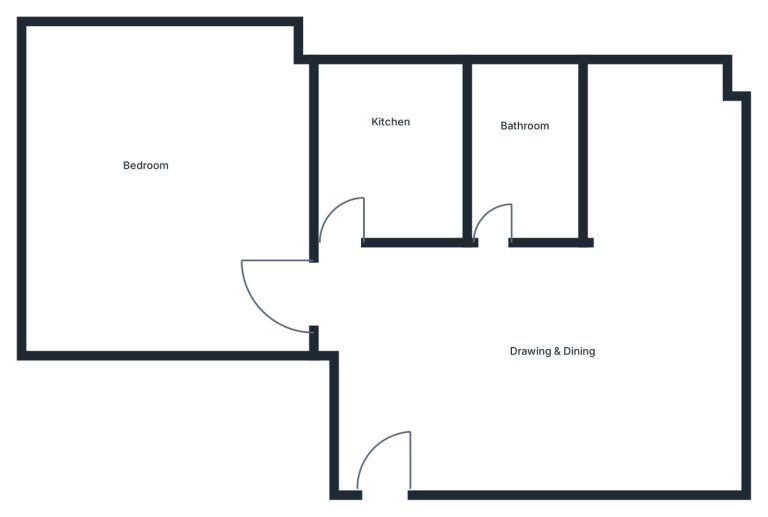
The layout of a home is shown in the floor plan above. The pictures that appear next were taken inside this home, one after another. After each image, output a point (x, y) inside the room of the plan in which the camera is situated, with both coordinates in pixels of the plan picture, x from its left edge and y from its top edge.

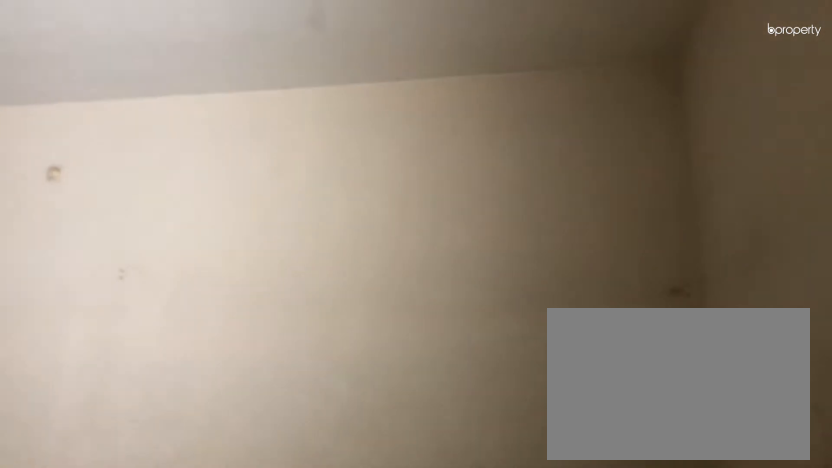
(537, 360)
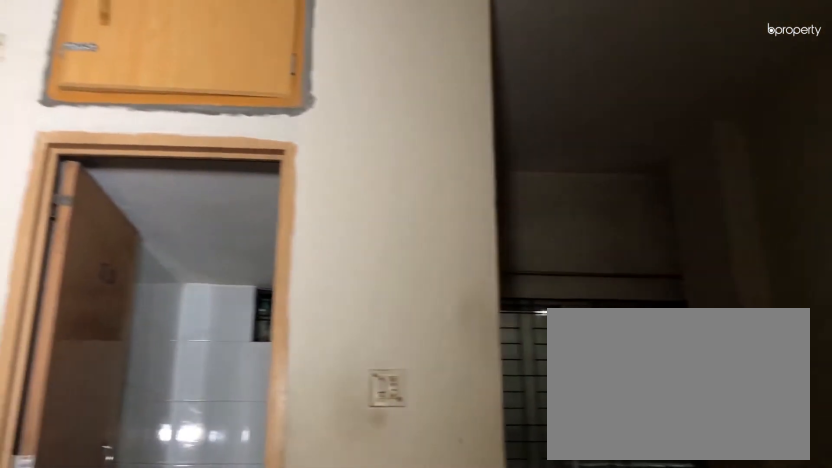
(537, 360)
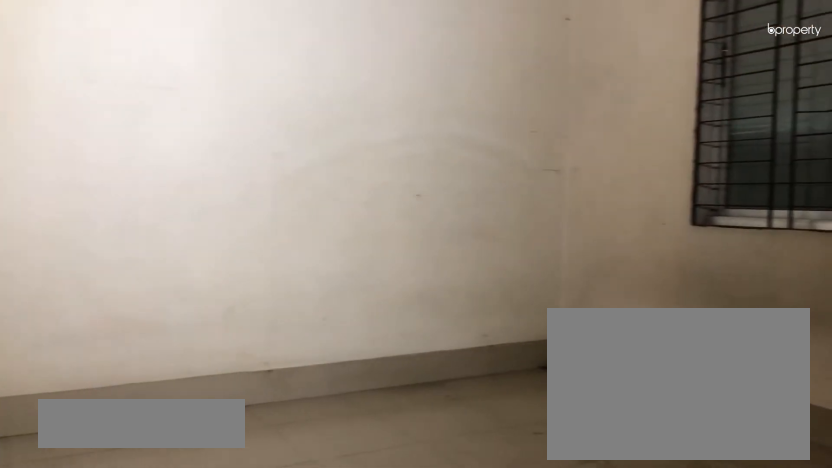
(115, 182)
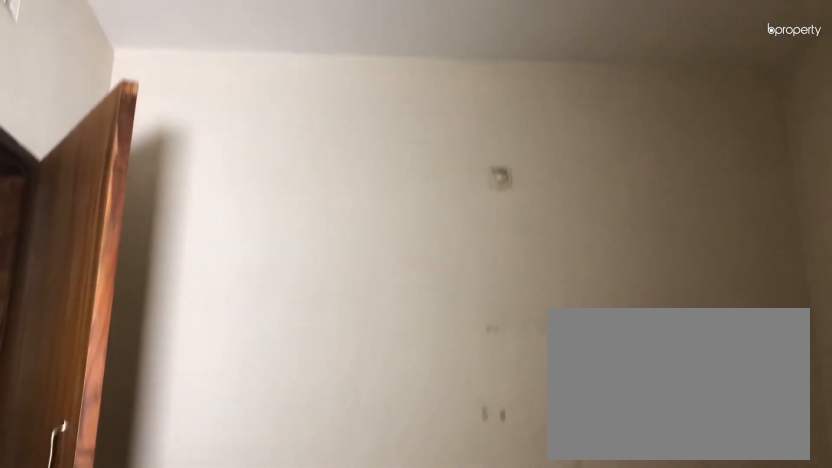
(115, 182)
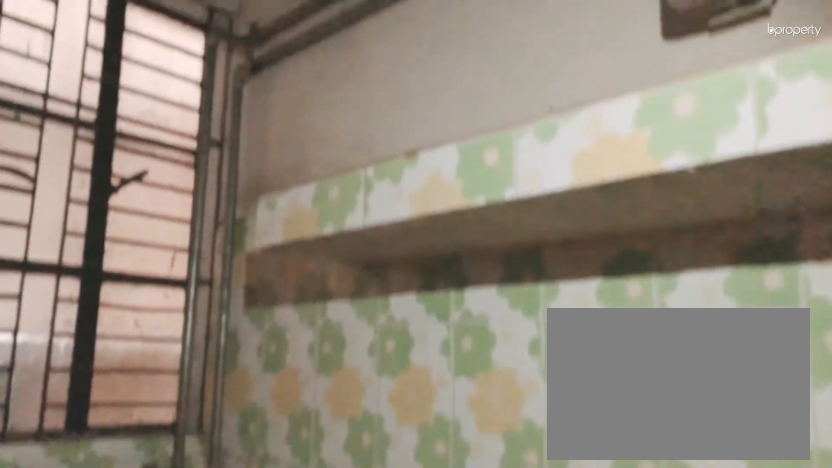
(395, 146)
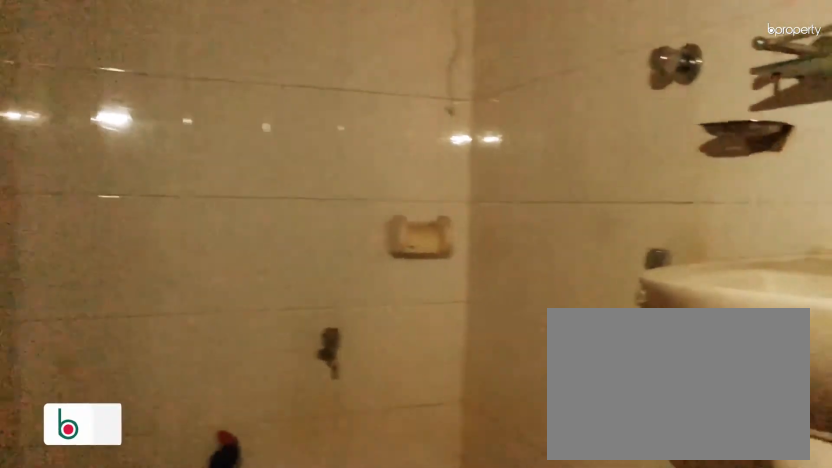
(519, 142)
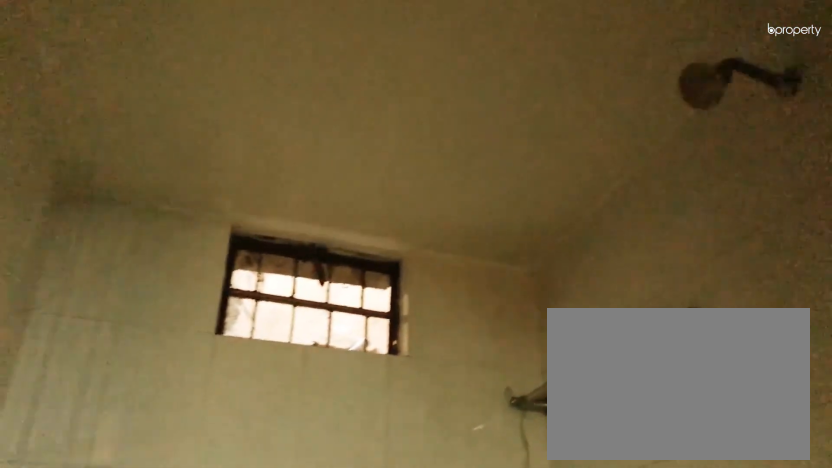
(519, 142)
